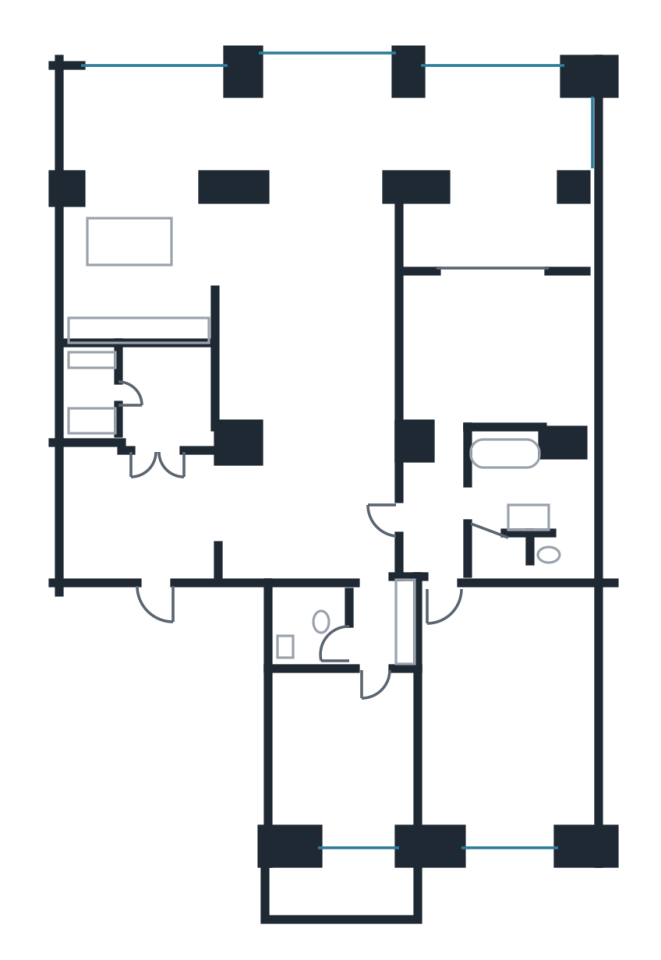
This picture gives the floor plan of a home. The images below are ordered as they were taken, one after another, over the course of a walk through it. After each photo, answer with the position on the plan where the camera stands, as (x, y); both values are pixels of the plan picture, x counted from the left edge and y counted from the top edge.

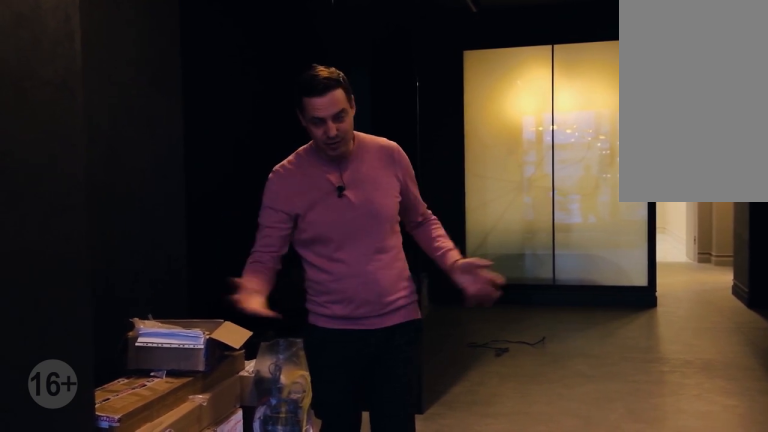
(513, 123)
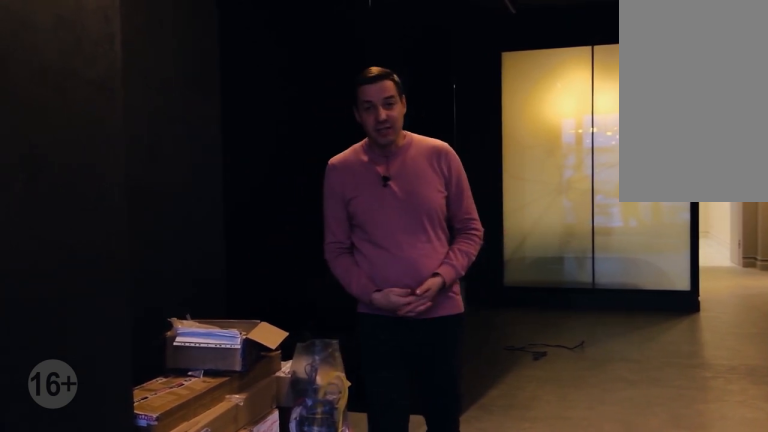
(513, 123)
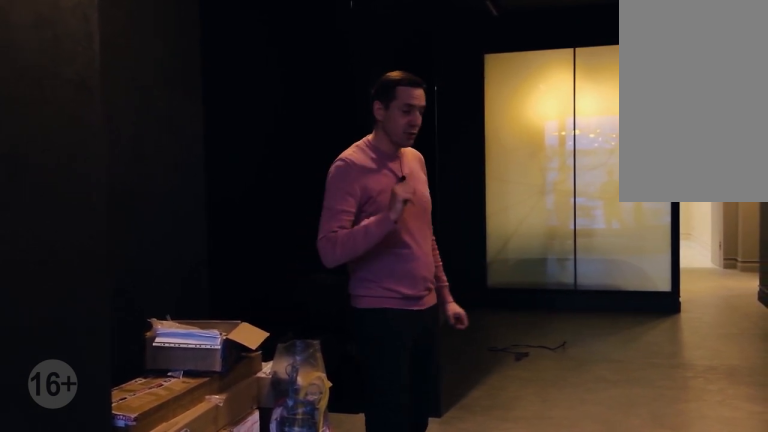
(513, 125)
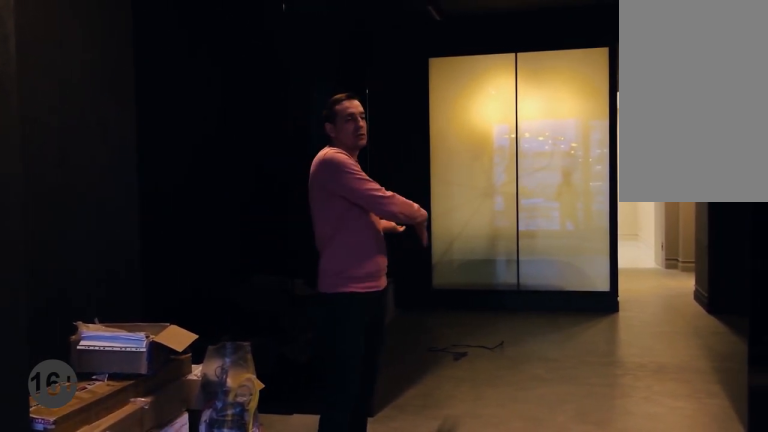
(499, 193)
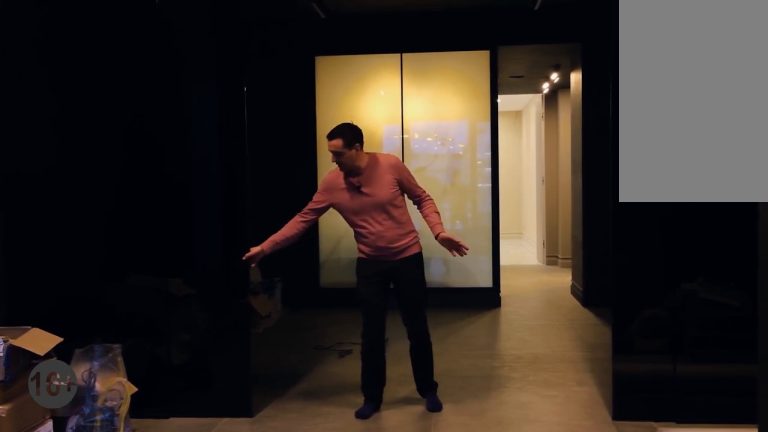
(497, 226)
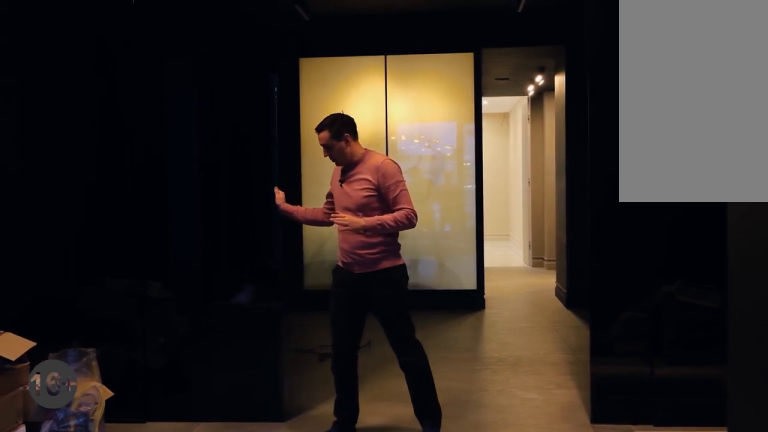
(497, 226)
